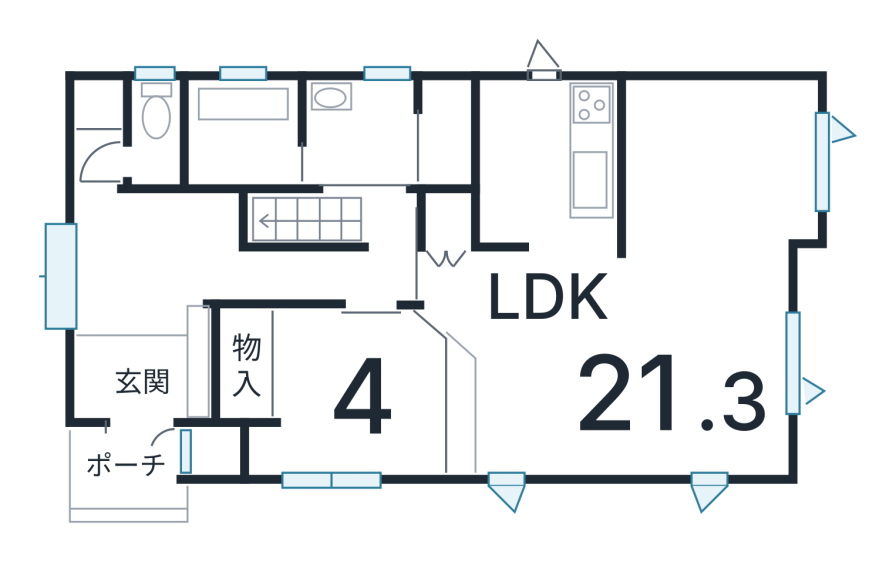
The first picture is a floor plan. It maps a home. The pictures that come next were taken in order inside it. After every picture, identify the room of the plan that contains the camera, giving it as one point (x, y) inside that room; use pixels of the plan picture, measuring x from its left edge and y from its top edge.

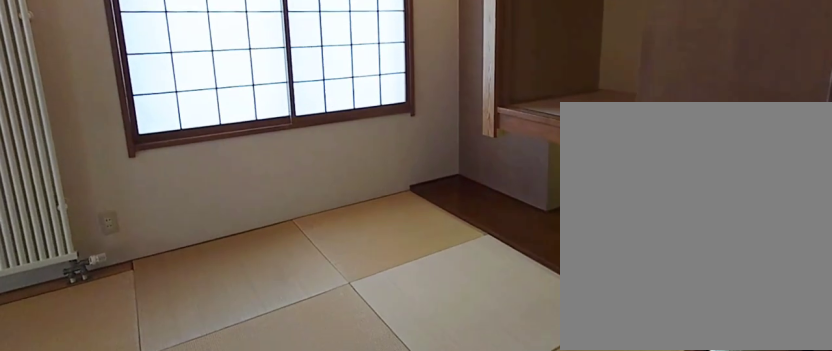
(357, 402)
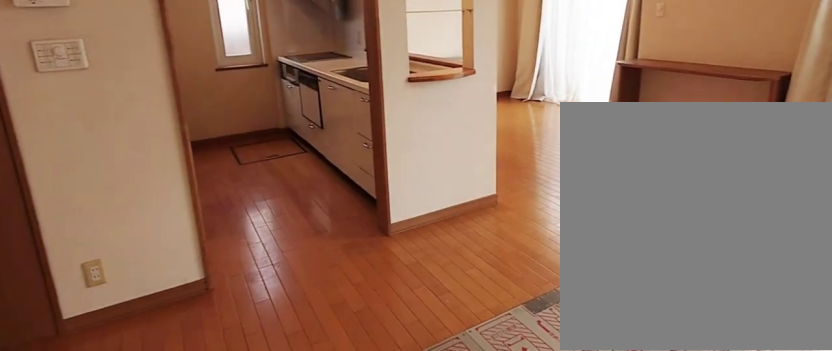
(623, 378)
